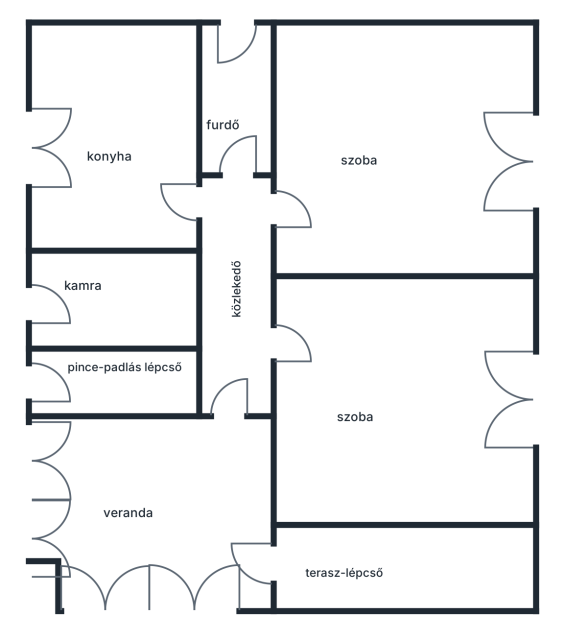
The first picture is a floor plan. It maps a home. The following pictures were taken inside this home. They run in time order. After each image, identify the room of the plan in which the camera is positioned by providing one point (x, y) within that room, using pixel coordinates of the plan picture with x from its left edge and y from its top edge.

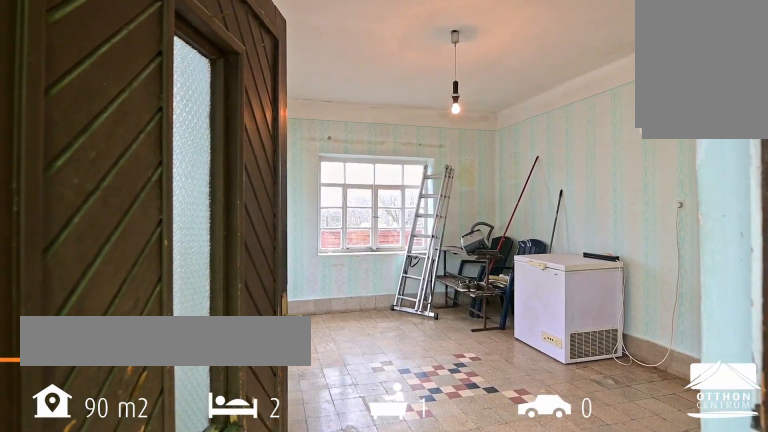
(195, 504)
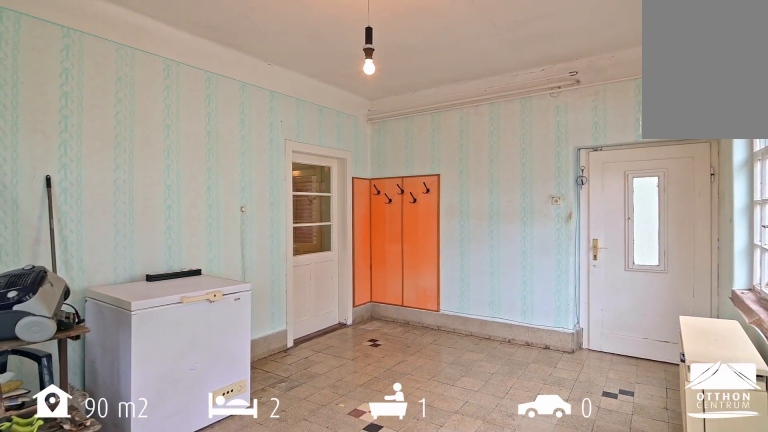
(194, 503)
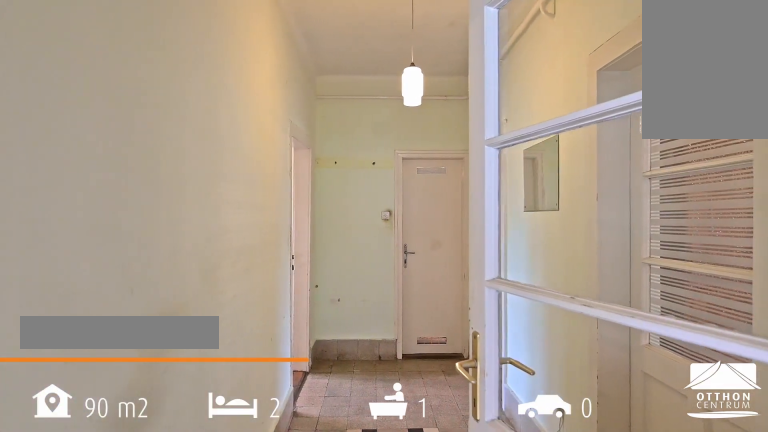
(231, 338)
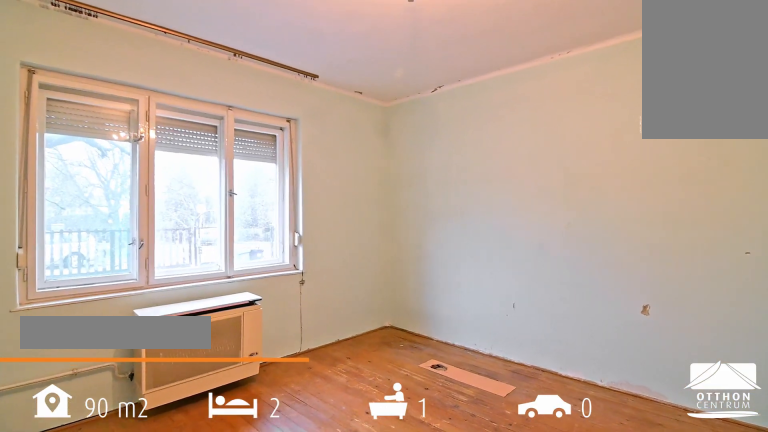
(405, 164)
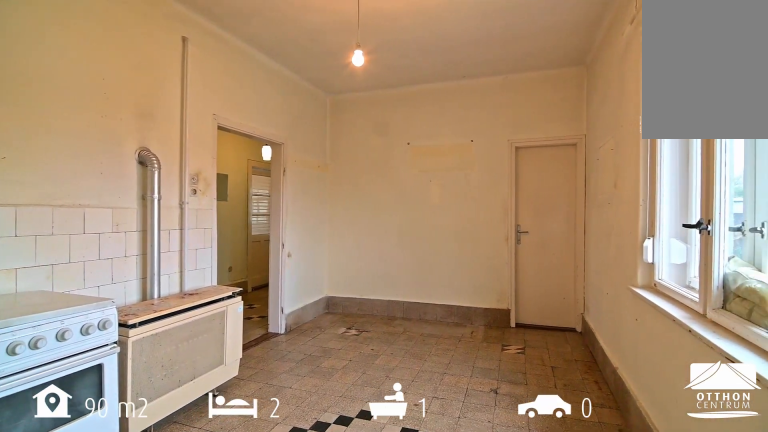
(130, 128)
